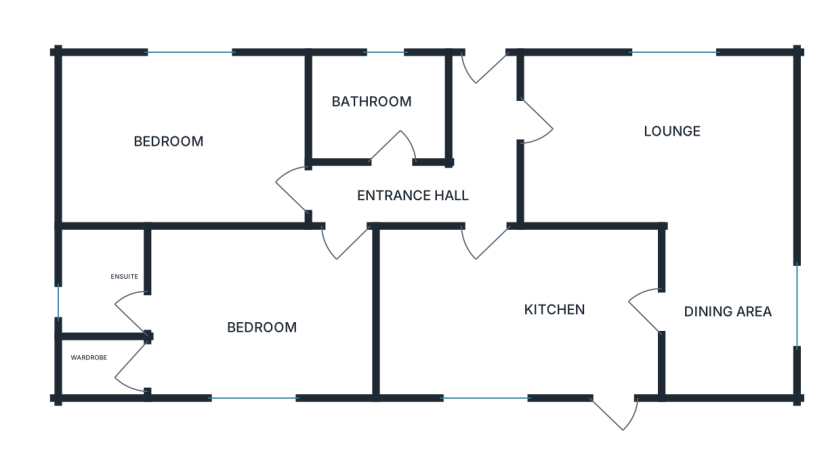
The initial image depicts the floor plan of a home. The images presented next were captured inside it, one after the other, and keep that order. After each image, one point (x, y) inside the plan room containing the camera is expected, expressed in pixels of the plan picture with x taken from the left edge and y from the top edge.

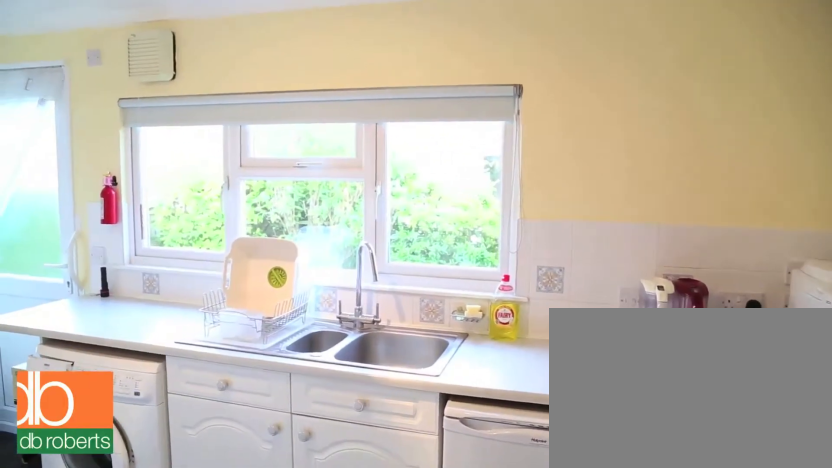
(523, 323)
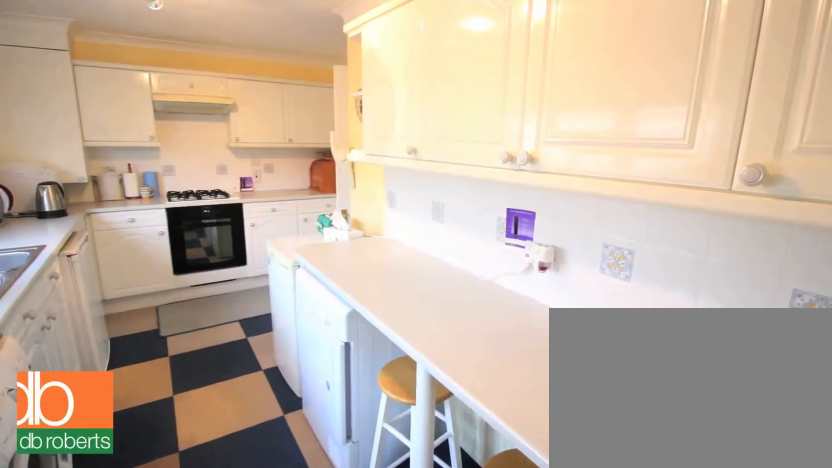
(518, 317)
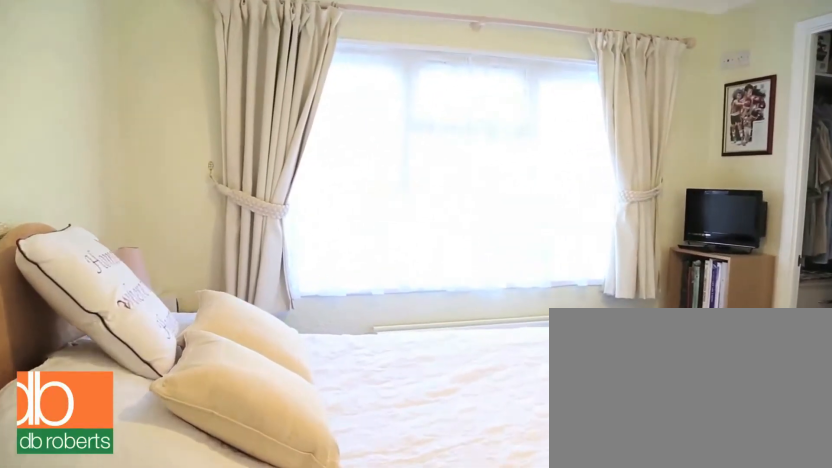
(247, 317)
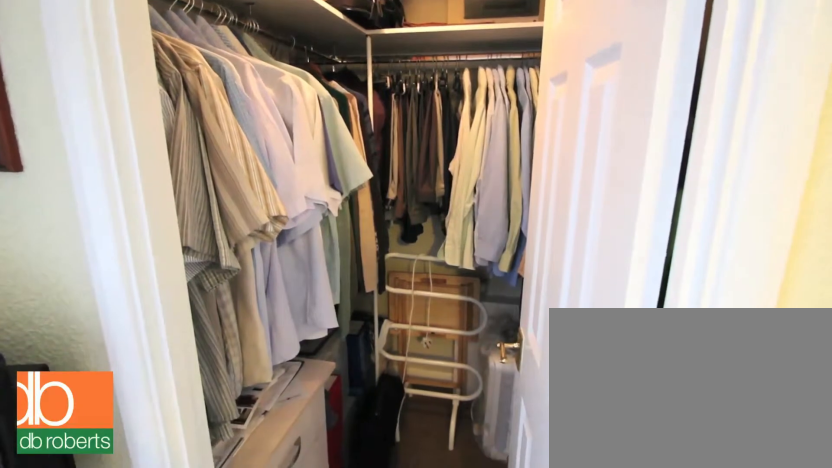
(224, 314)
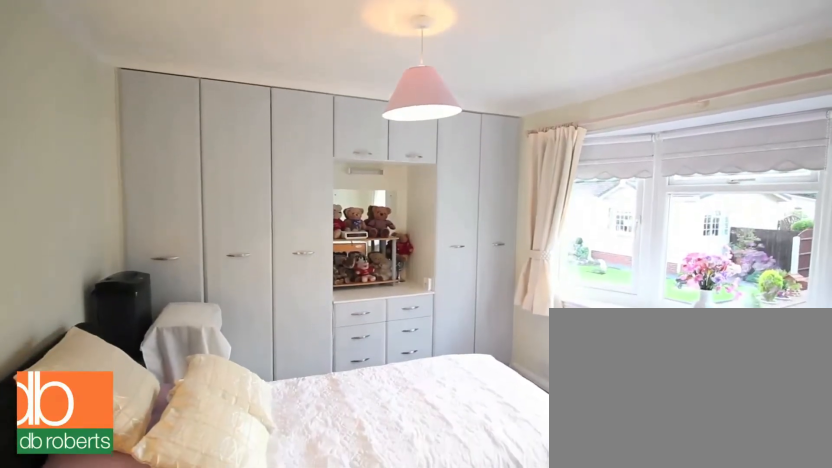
(181, 139)
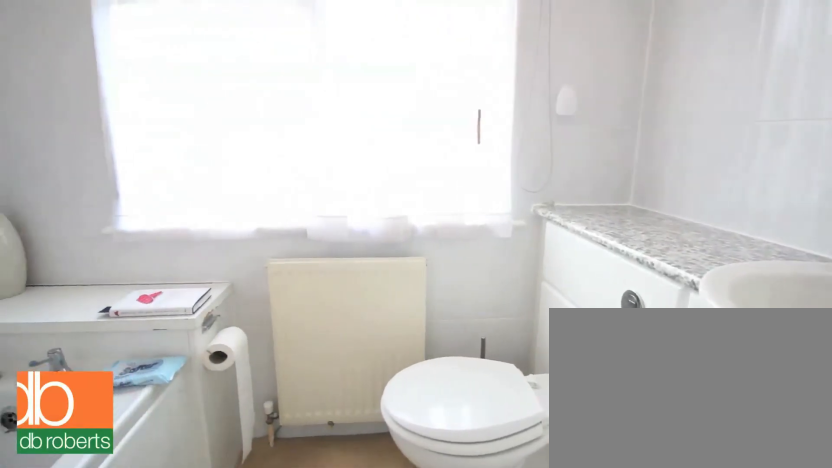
(378, 104)
